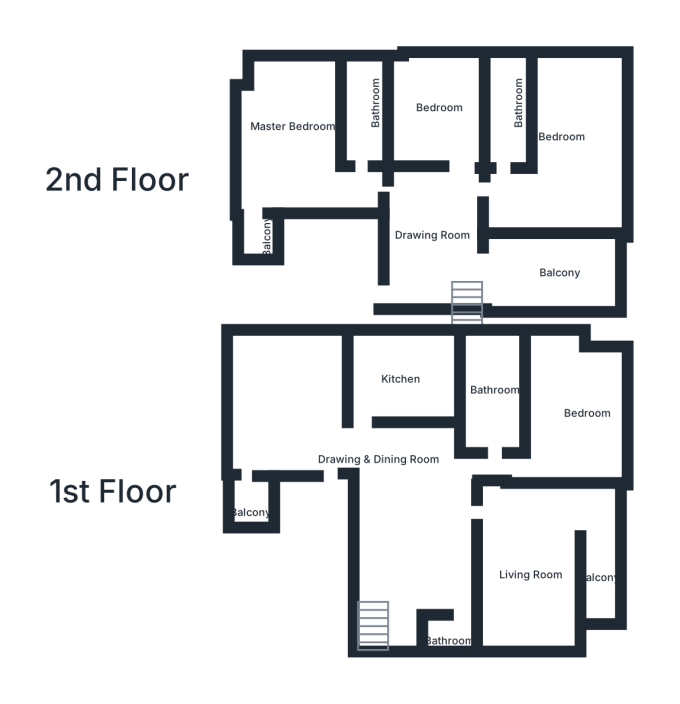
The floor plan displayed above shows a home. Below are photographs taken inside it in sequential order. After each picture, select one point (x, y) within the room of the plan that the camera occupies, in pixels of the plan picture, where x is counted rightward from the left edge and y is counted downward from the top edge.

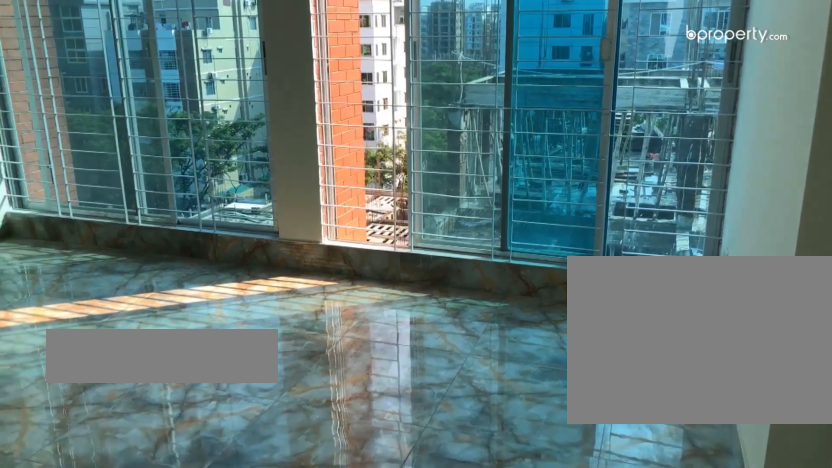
(577, 168)
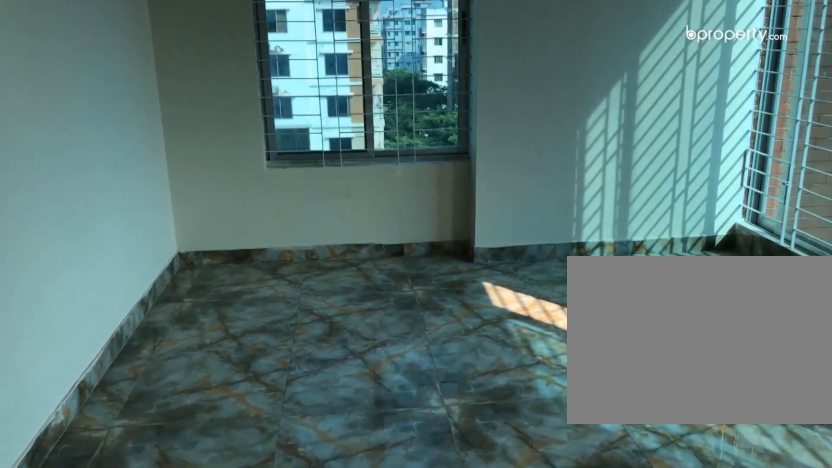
(577, 173)
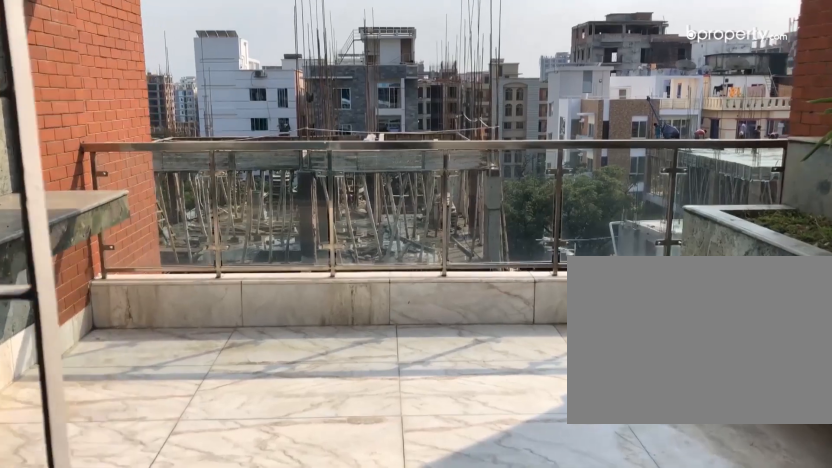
(520, 262)
